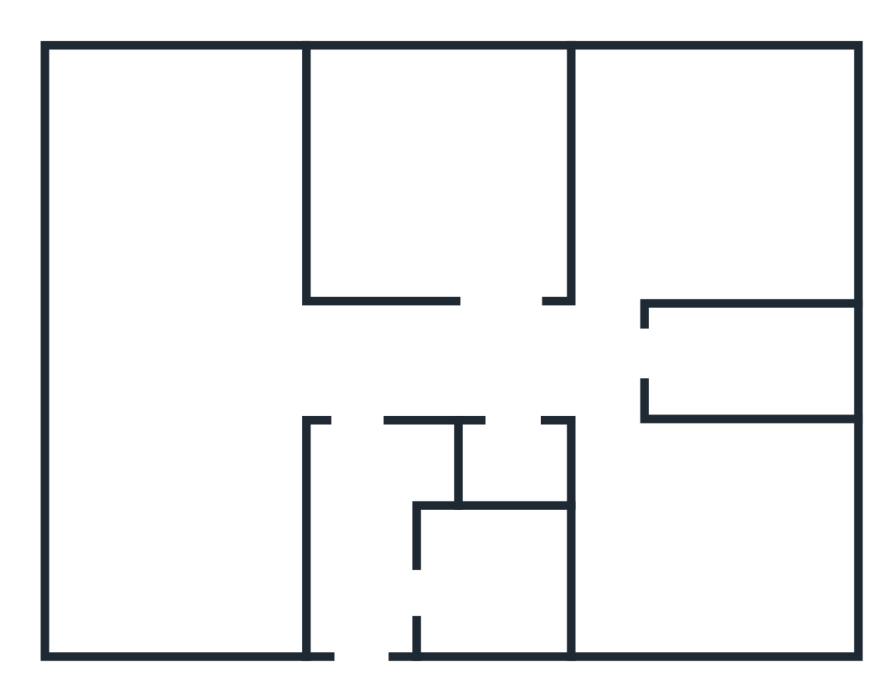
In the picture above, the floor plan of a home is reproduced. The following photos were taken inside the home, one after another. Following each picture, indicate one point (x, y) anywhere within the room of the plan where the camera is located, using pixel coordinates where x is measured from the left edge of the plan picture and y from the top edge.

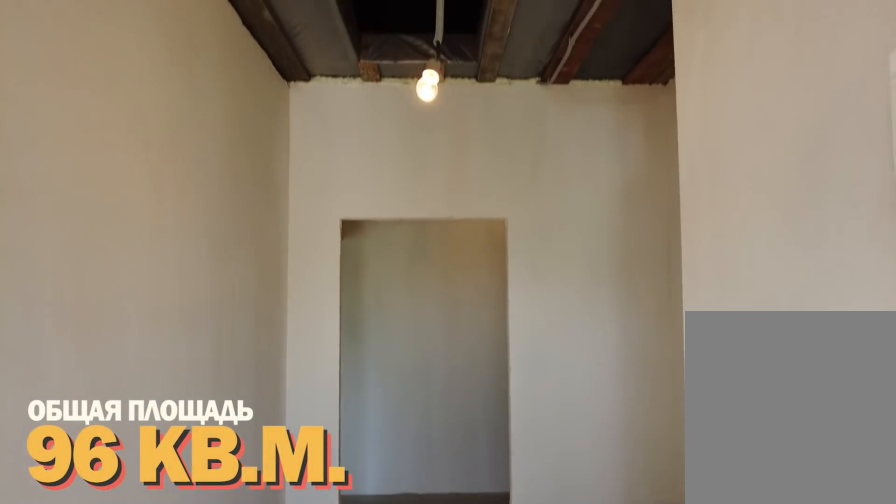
(363, 629)
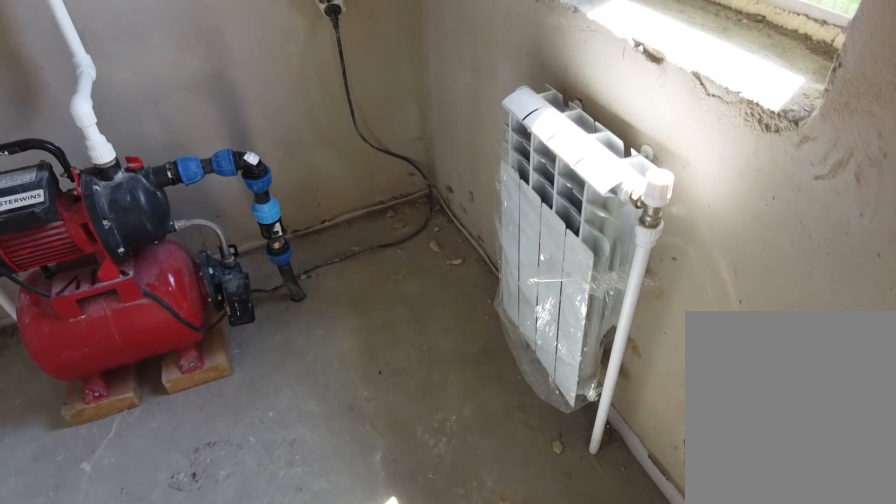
(461, 621)
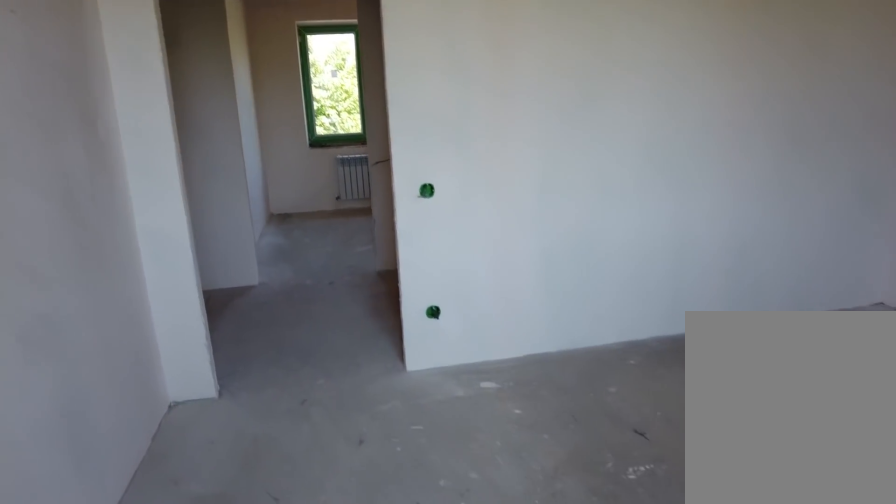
(653, 566)
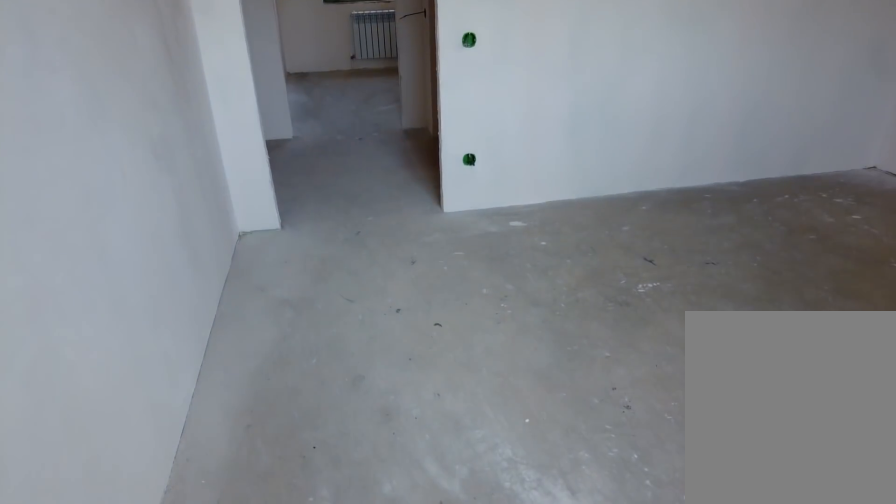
(653, 566)
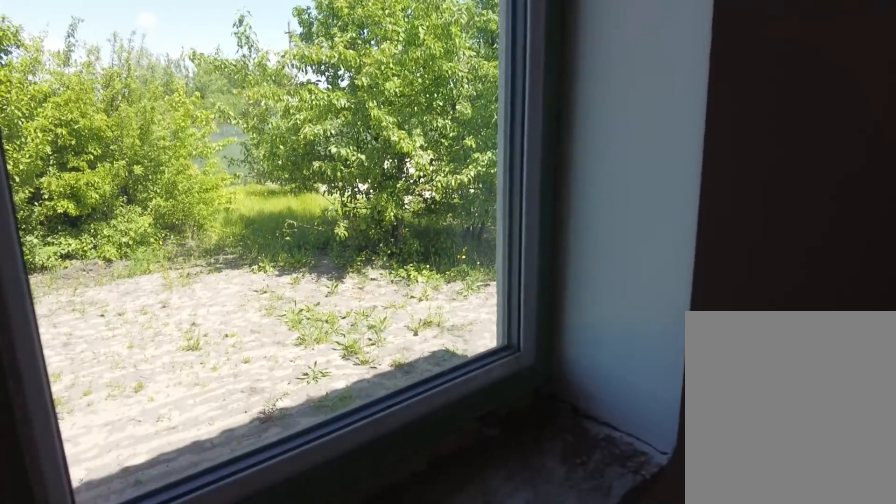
(629, 249)
